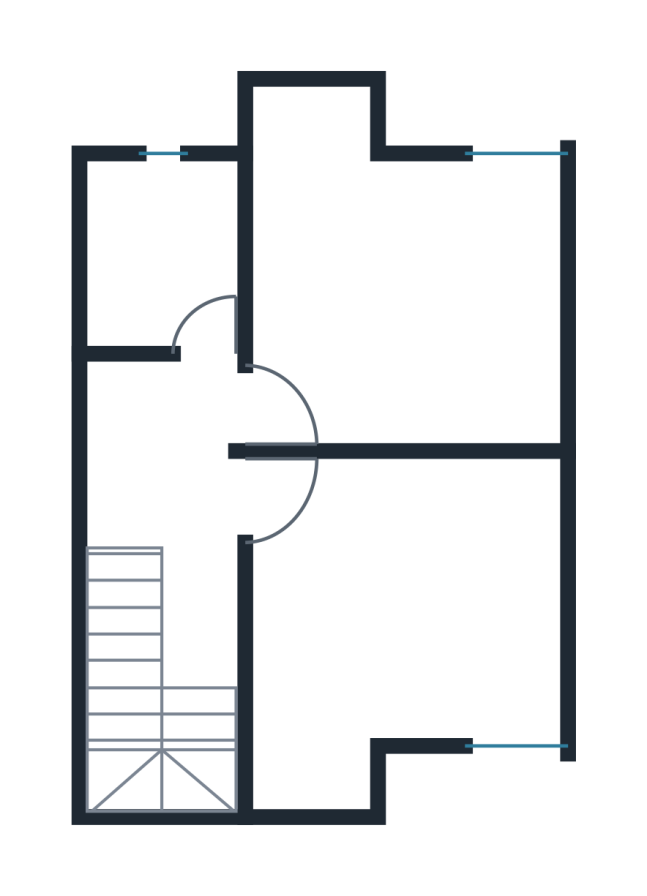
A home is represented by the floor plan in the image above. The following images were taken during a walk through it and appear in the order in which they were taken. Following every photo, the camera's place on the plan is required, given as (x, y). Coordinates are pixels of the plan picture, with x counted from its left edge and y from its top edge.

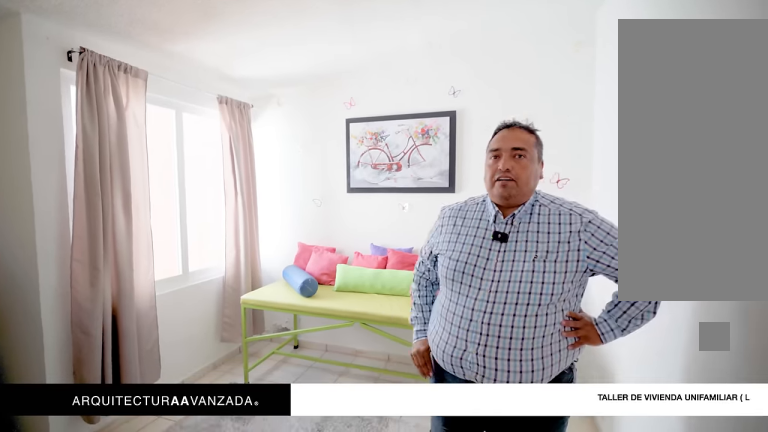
(278, 406)
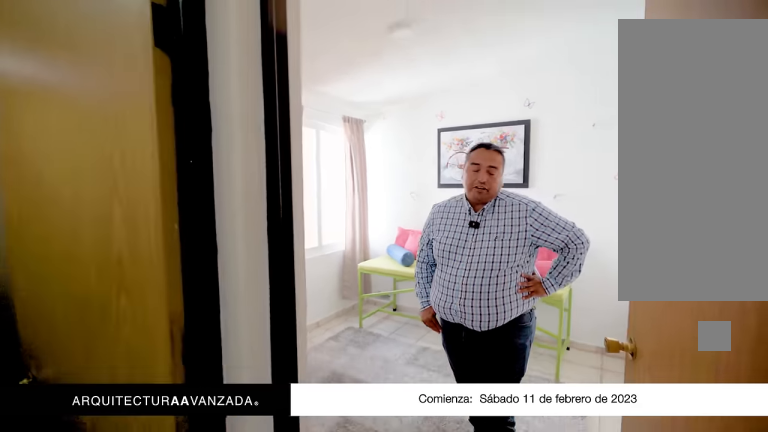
(277, 406)
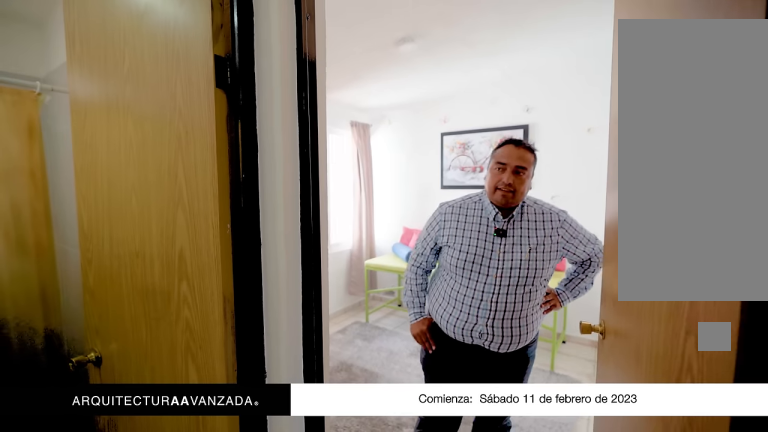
(279, 406)
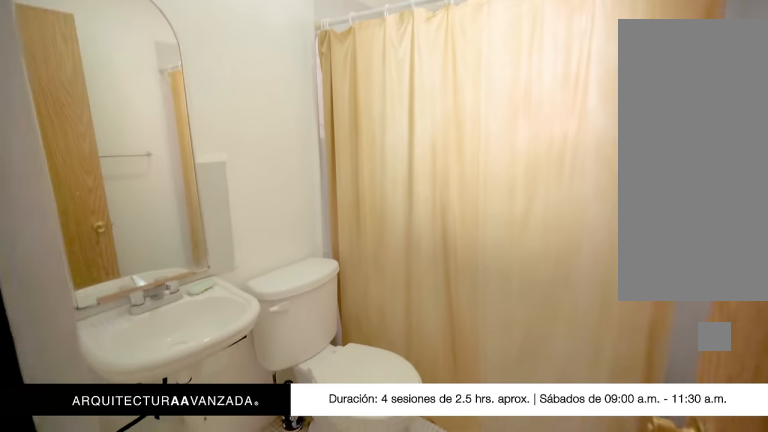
(230, 398)
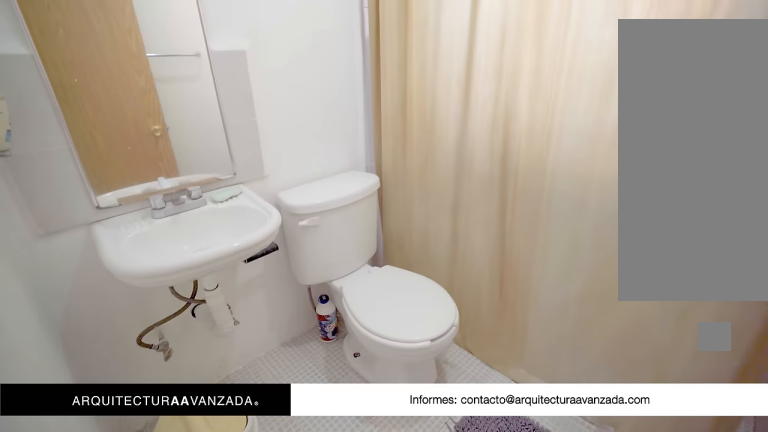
(205, 321)
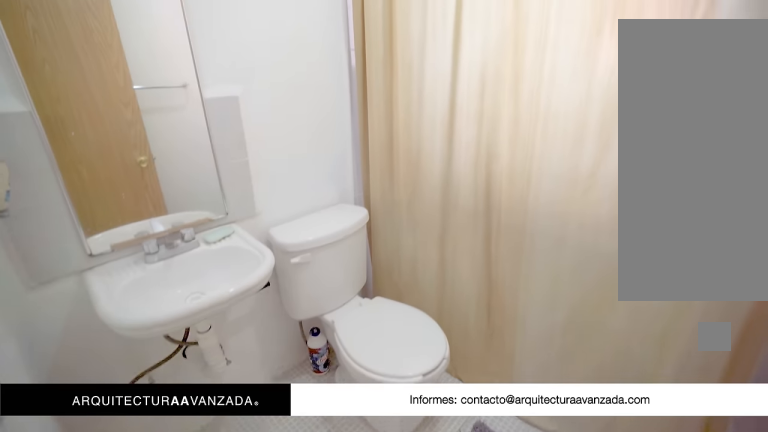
(205, 322)
